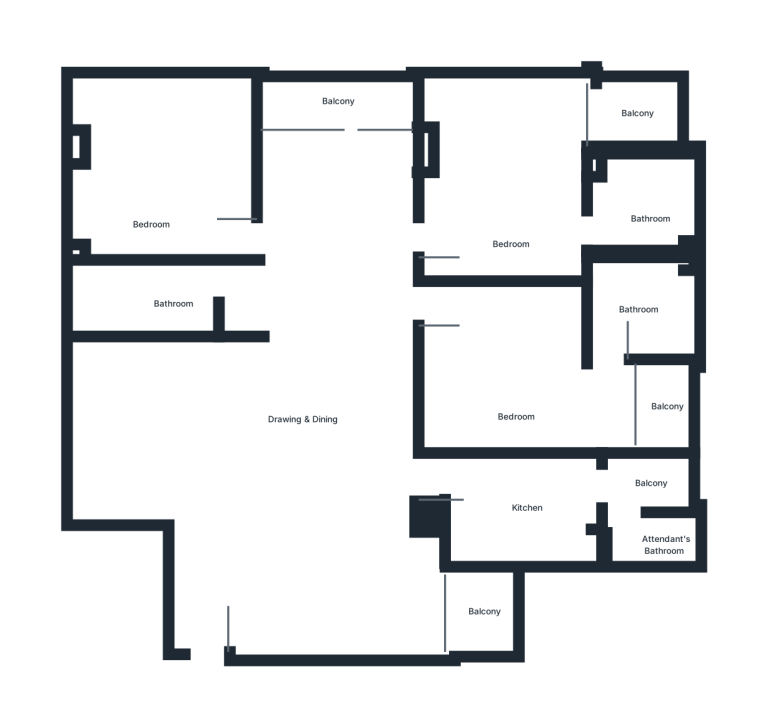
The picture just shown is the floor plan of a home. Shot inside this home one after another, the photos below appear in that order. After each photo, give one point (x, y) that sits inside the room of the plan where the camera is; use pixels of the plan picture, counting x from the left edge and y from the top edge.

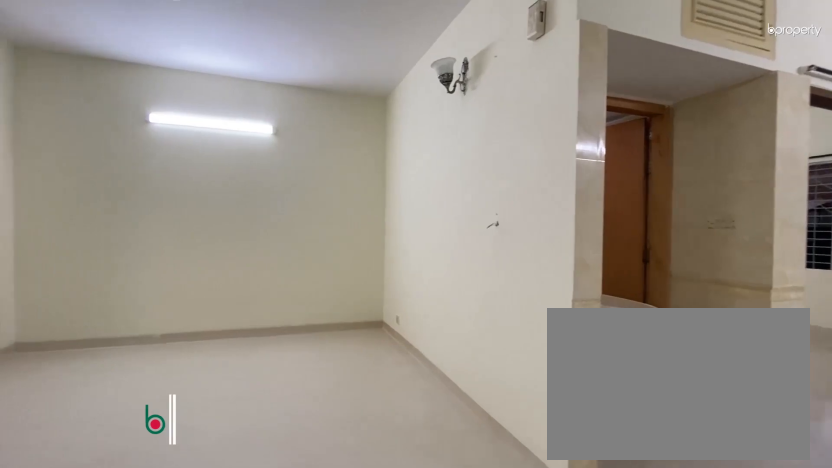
(308, 401)
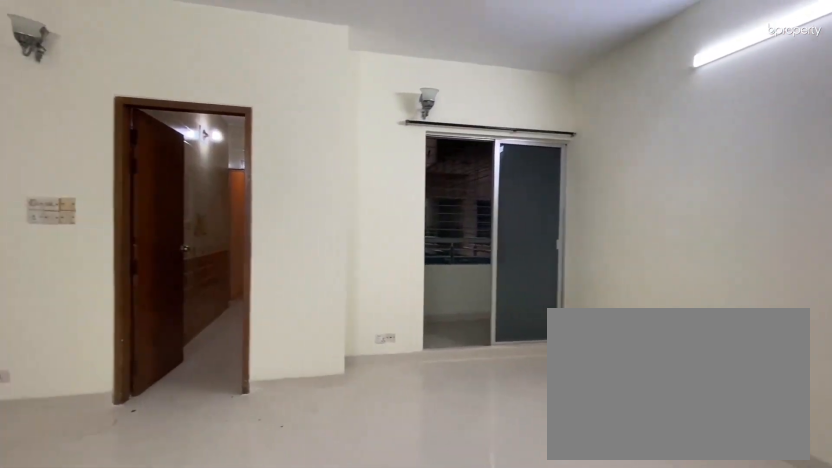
(308, 401)
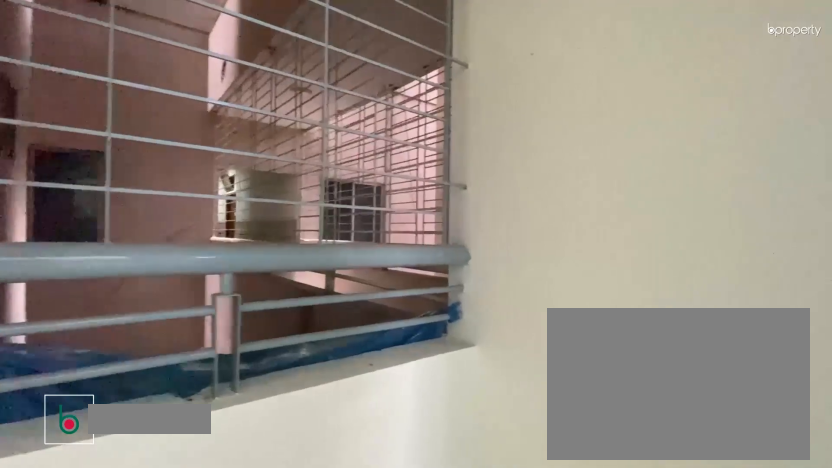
(487, 611)
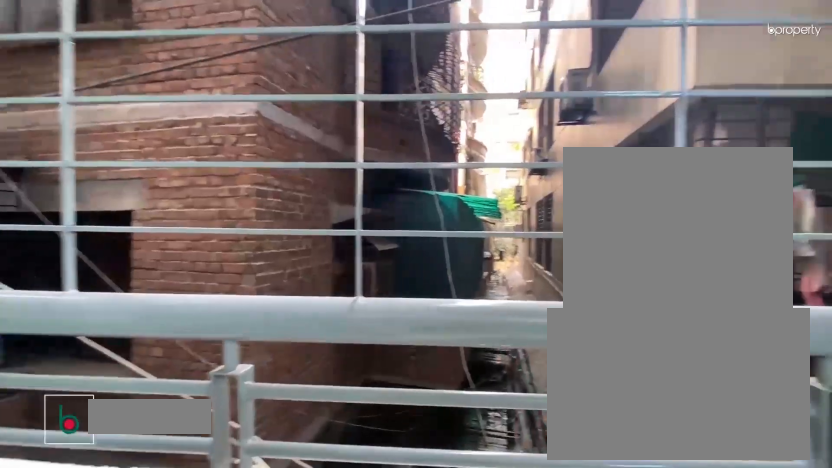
(333, 110)
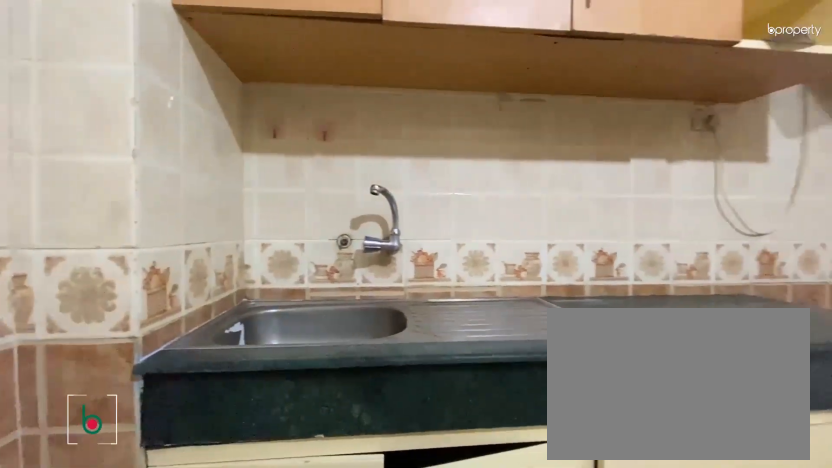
(539, 519)
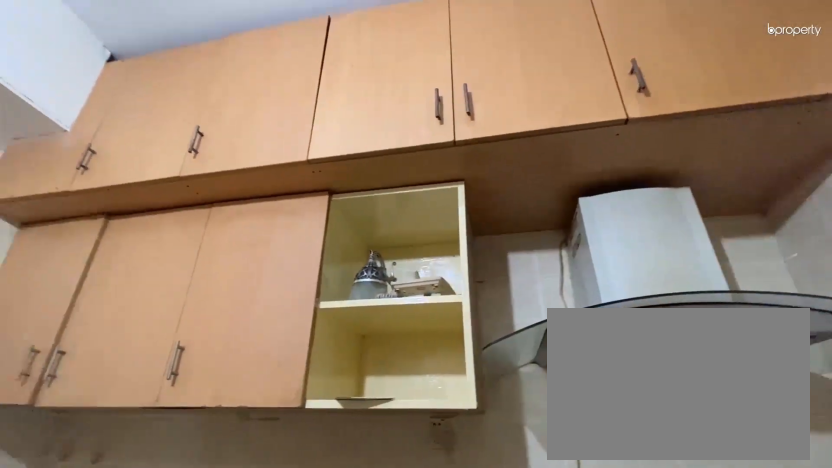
(539, 519)
